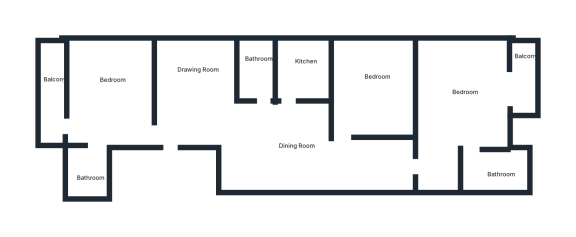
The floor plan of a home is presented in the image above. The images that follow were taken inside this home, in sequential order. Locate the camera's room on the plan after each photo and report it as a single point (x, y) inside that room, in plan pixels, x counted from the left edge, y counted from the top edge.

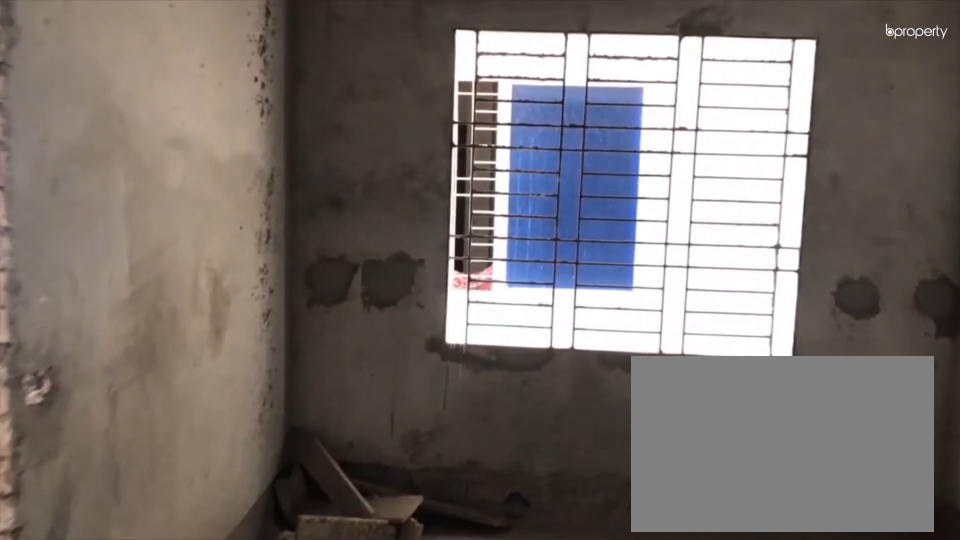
(201, 102)
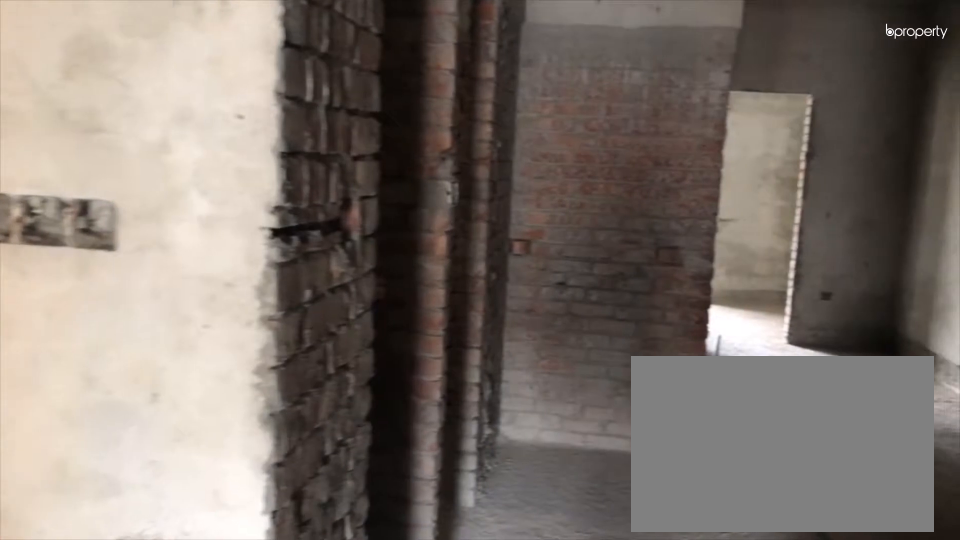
(201, 102)
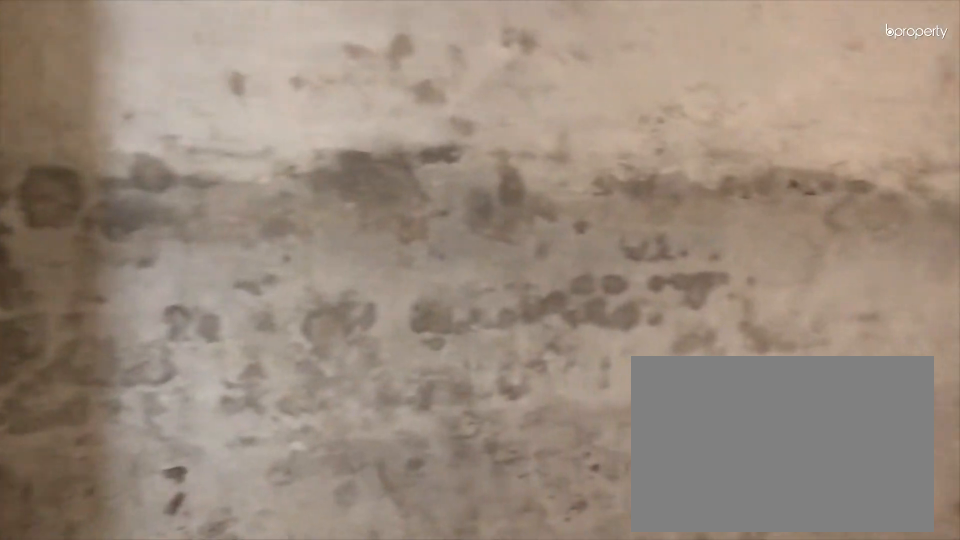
(279, 129)
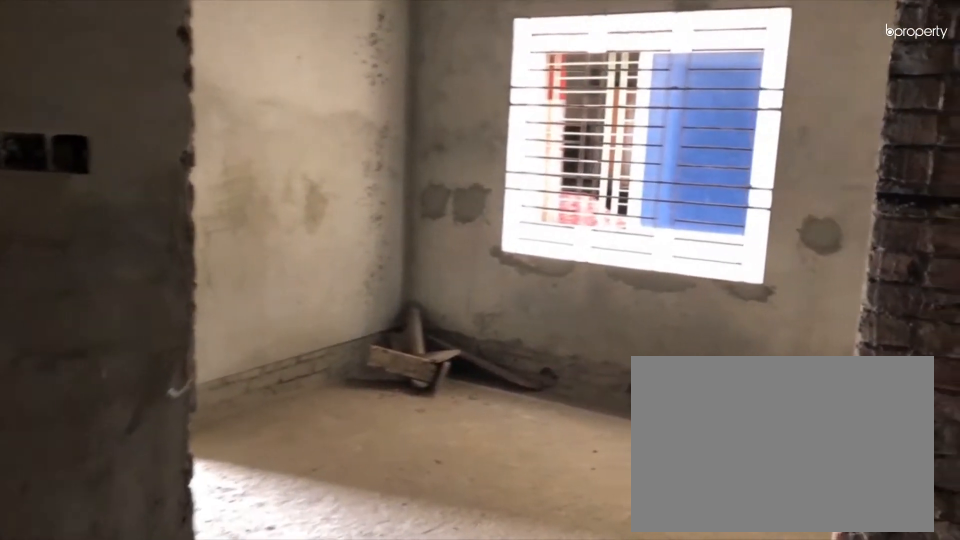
(279, 129)
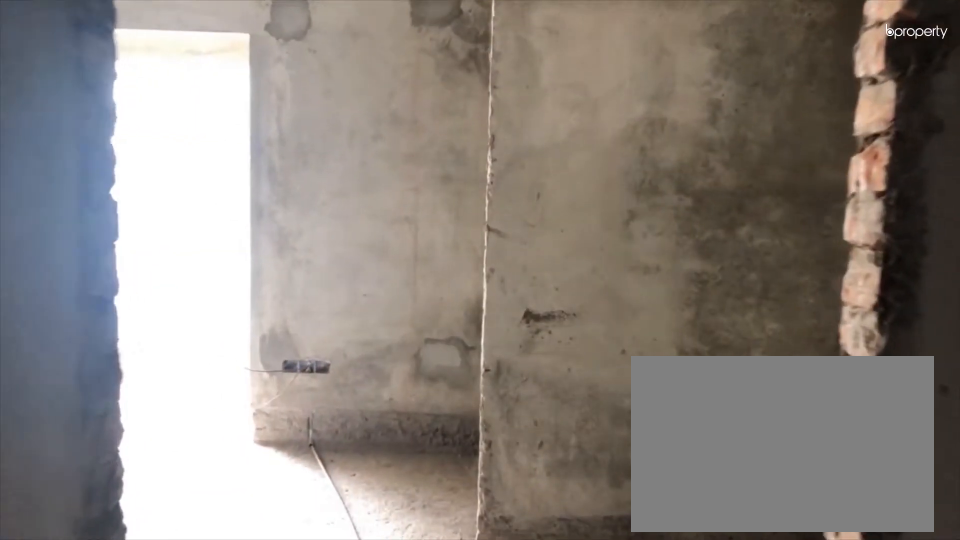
(440, 148)
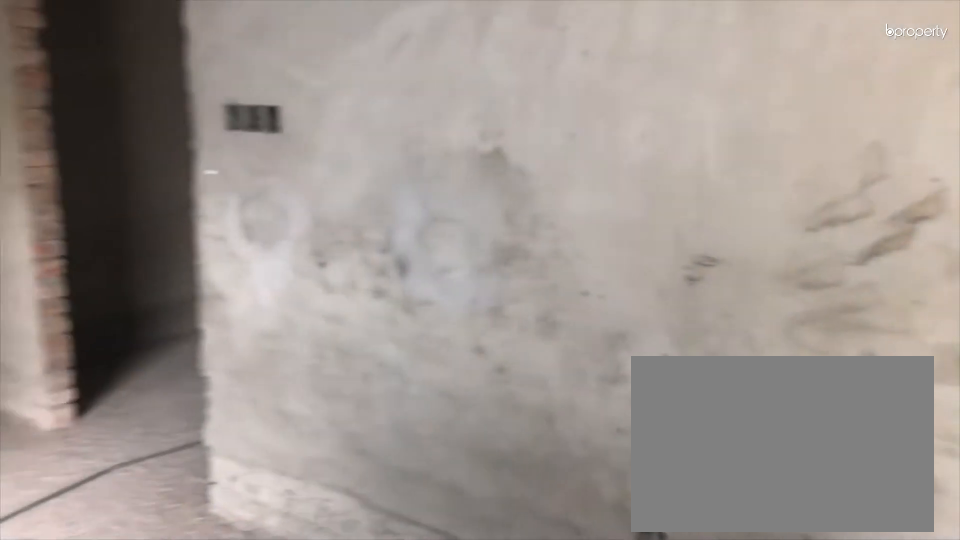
(457, 83)
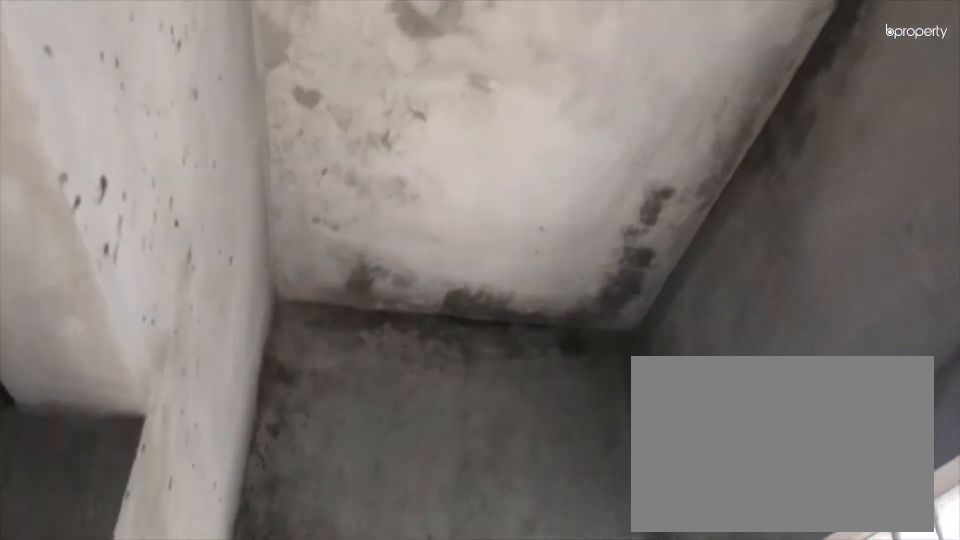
(524, 77)
